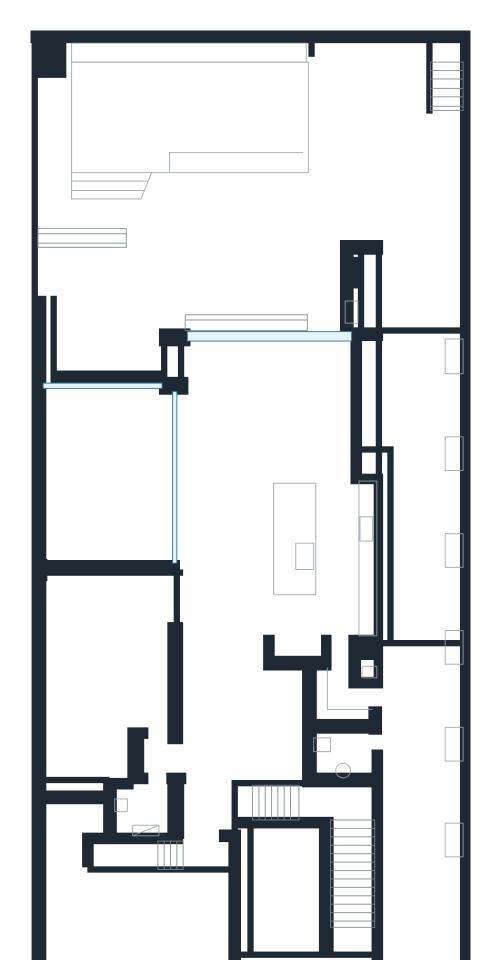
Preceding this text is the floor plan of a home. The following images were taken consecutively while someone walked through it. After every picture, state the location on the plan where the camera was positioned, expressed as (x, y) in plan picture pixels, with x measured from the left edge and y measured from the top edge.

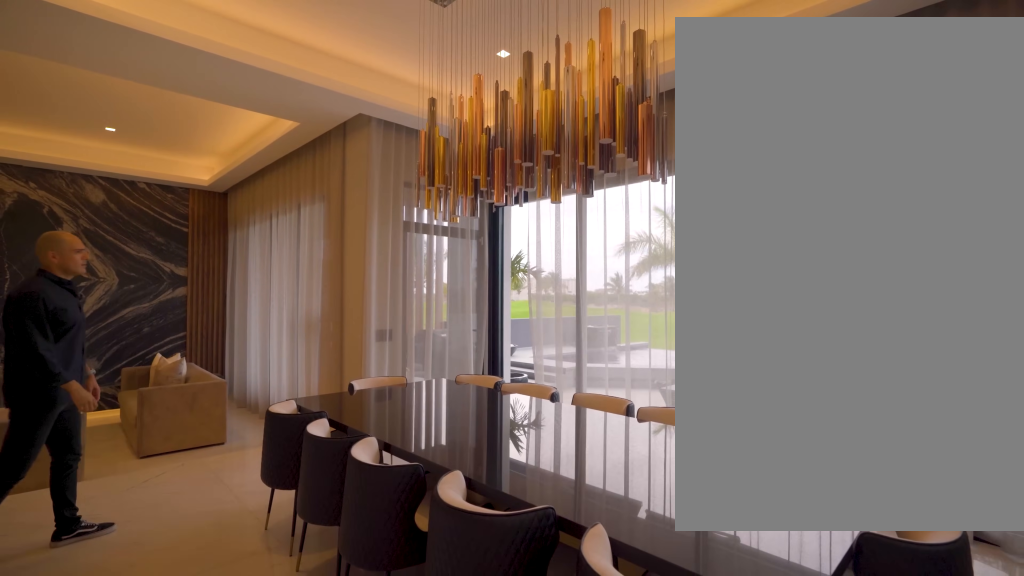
(283, 457)
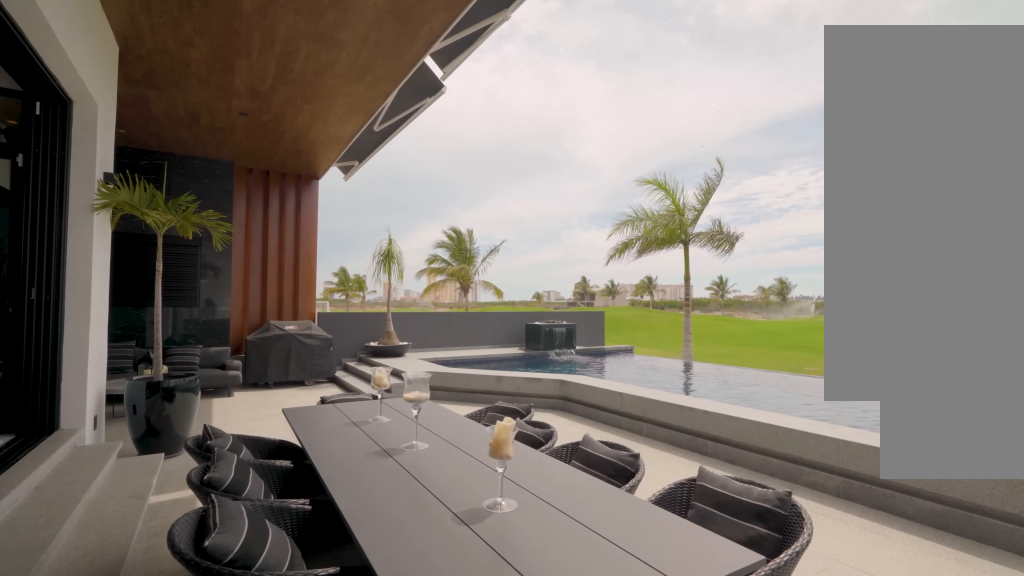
(317, 298)
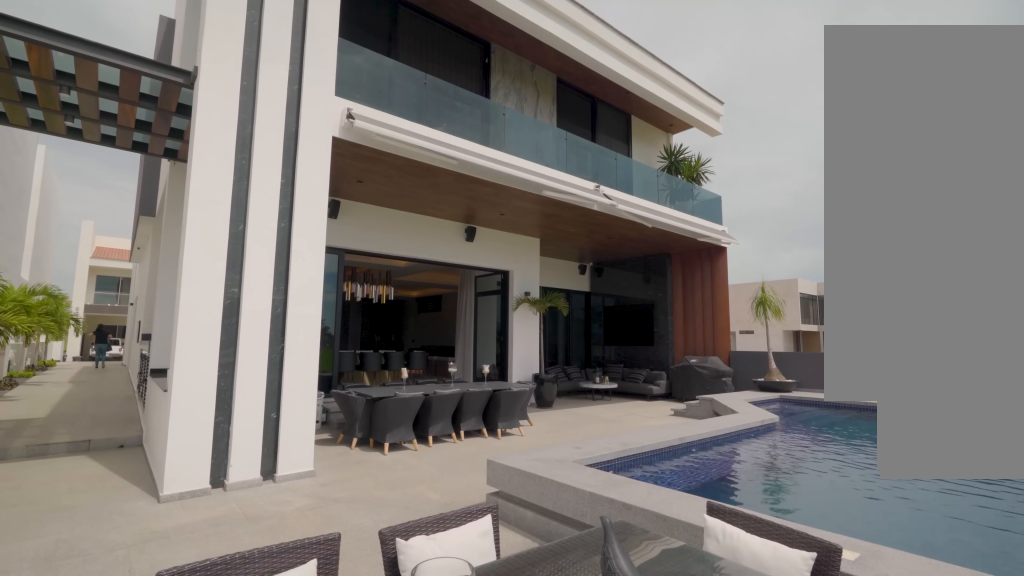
(396, 126)
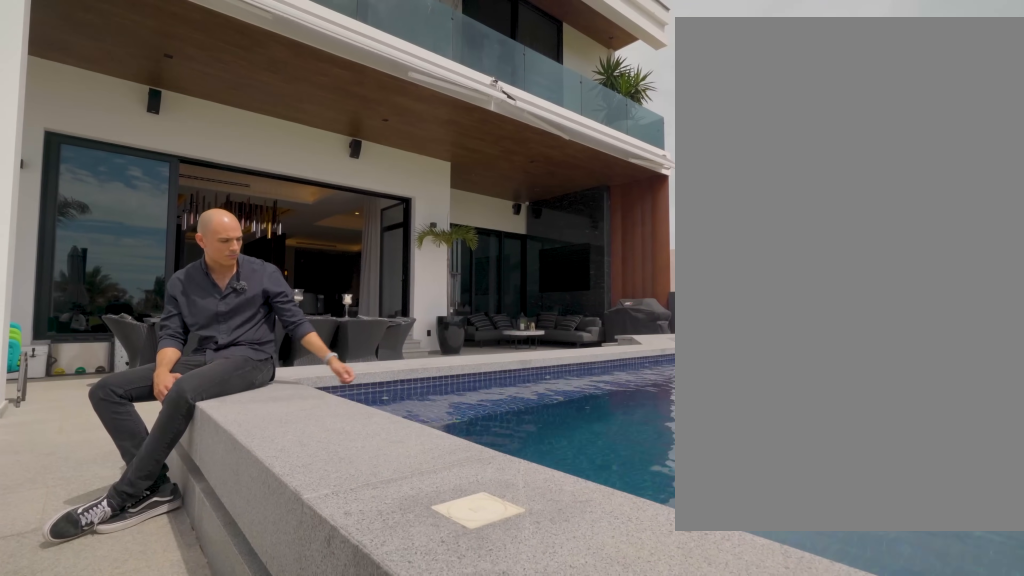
(346, 122)
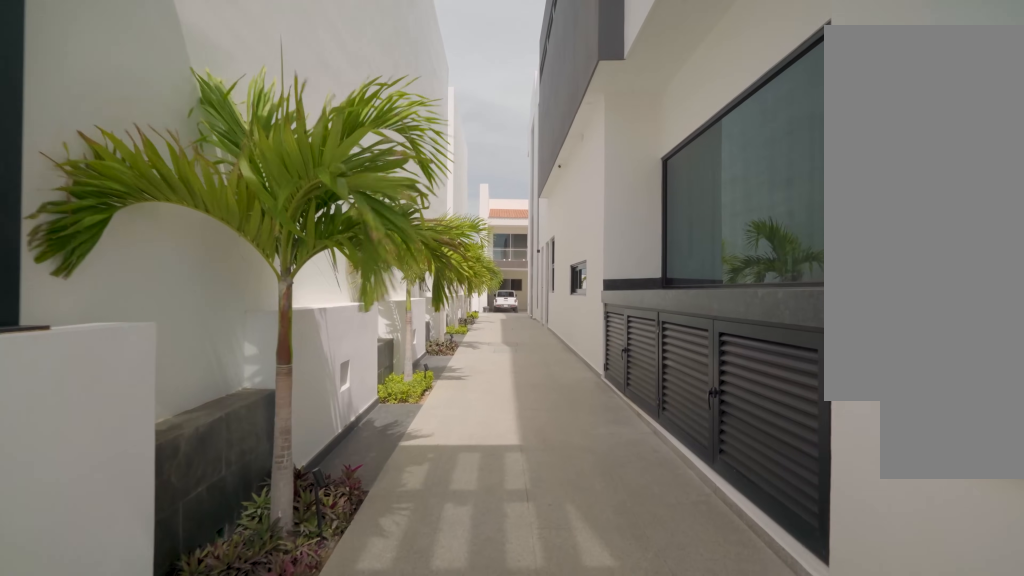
(417, 328)
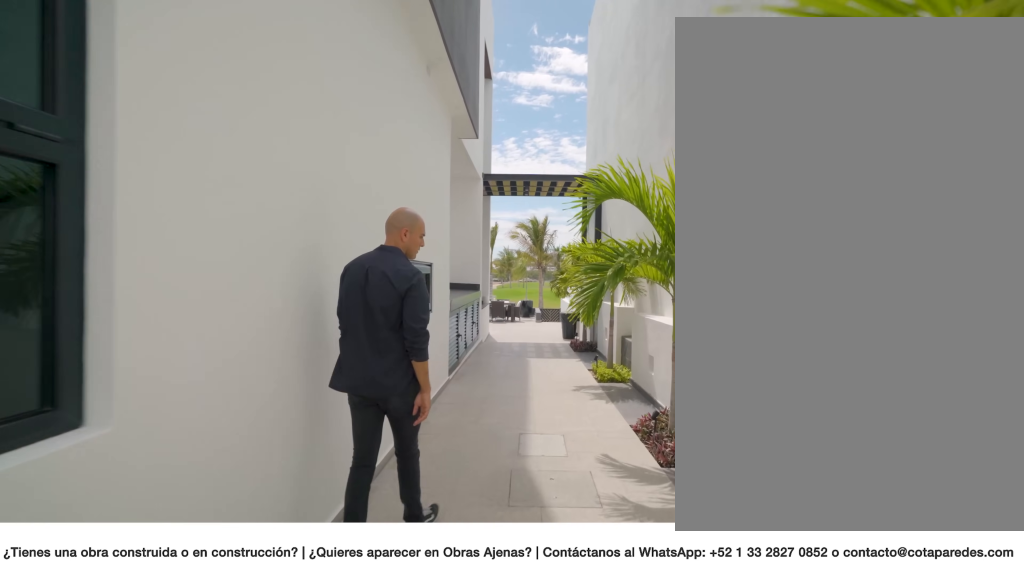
(421, 708)
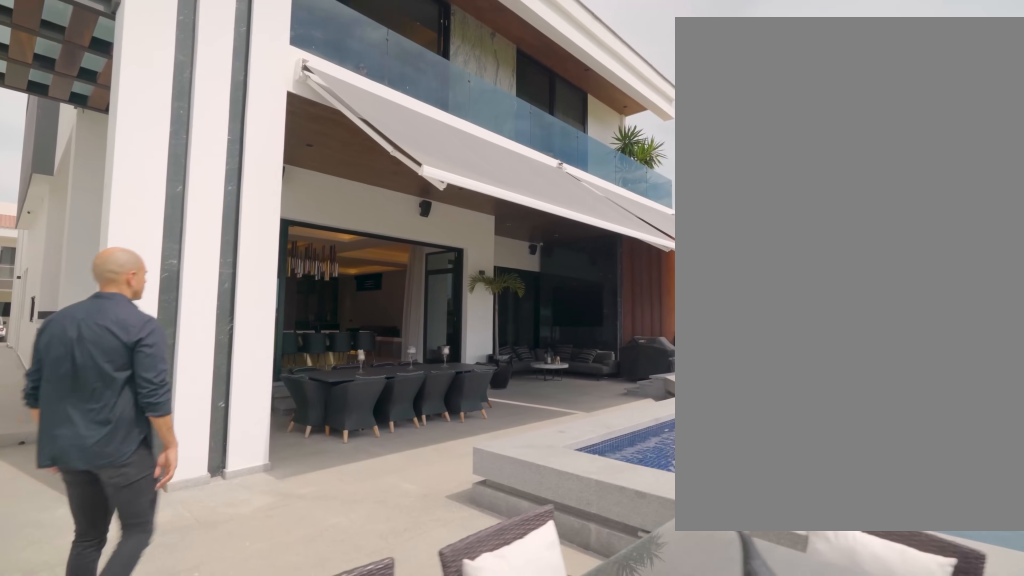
(348, 163)
